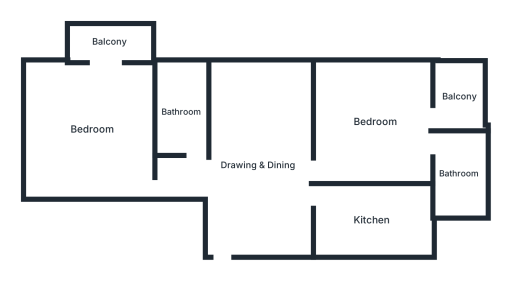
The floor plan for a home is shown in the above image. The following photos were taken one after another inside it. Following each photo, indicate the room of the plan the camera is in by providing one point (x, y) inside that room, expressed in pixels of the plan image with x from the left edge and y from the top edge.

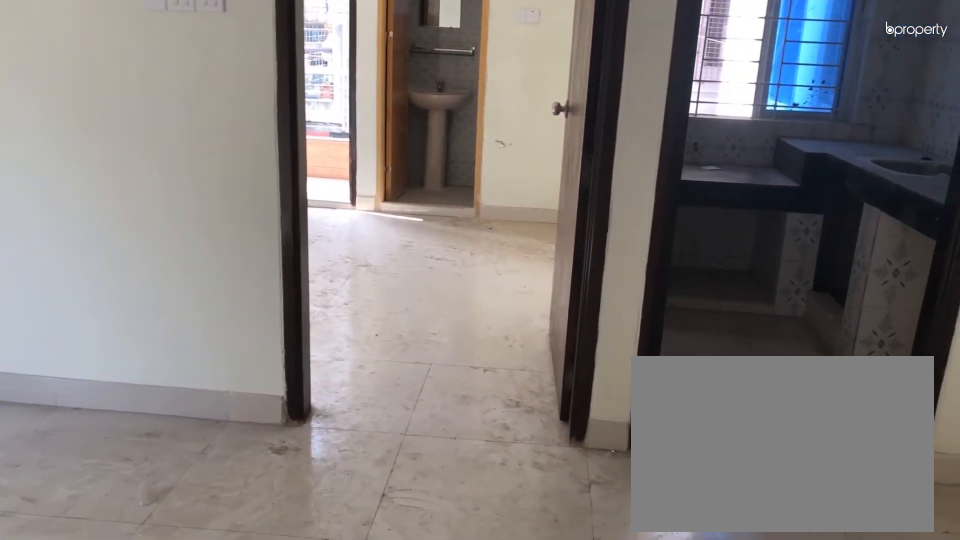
(261, 167)
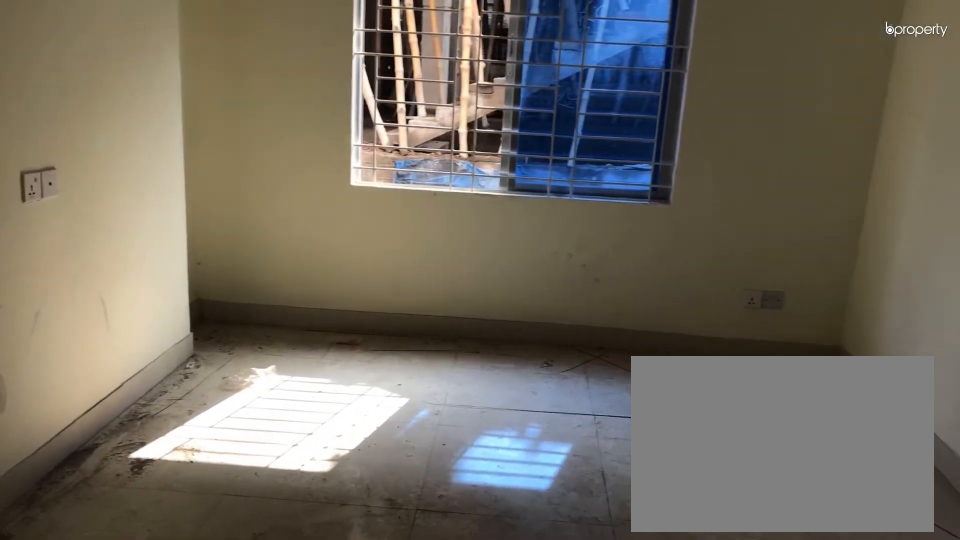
(261, 167)
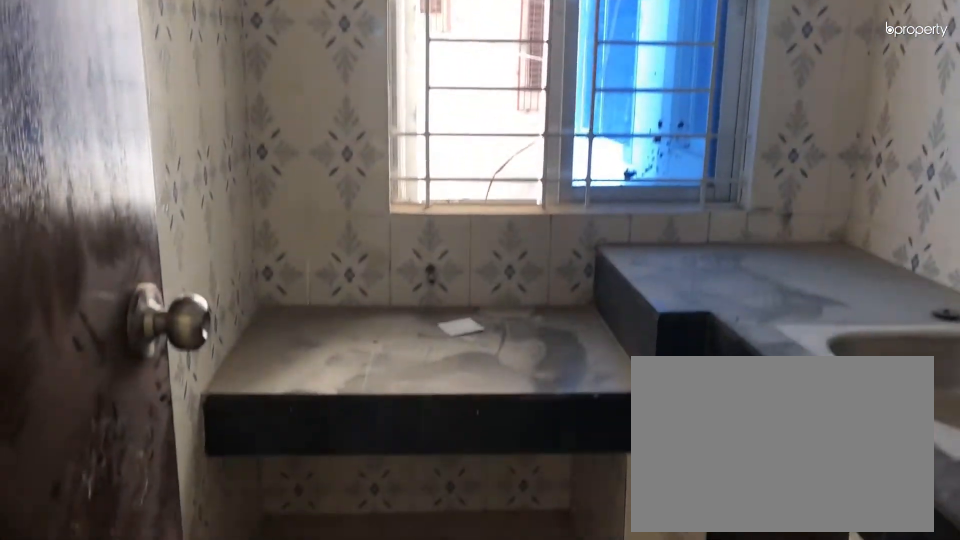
(371, 220)
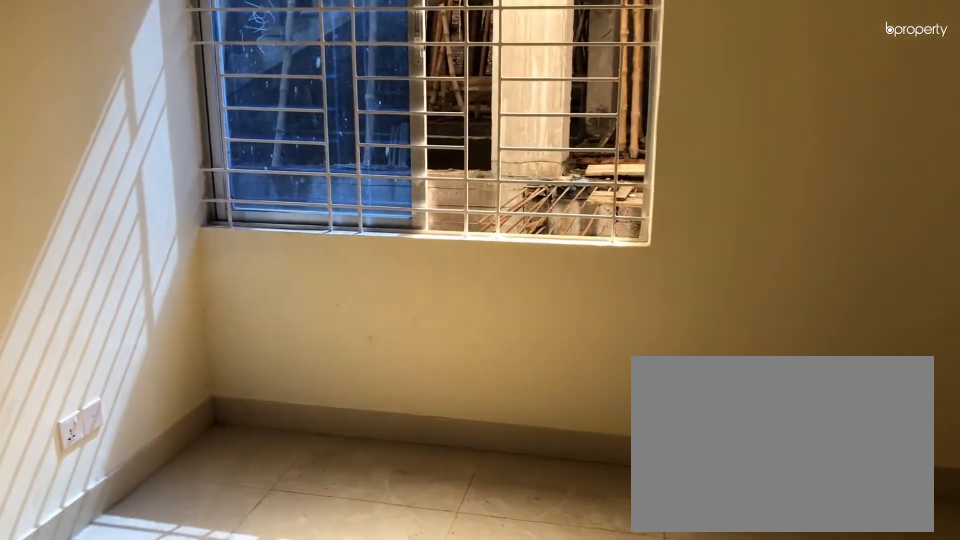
(374, 121)
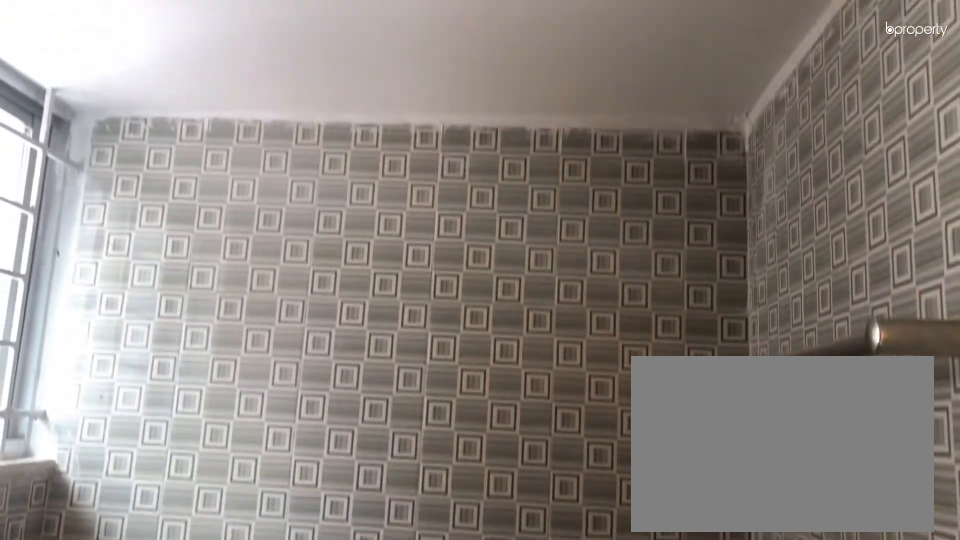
(457, 174)
